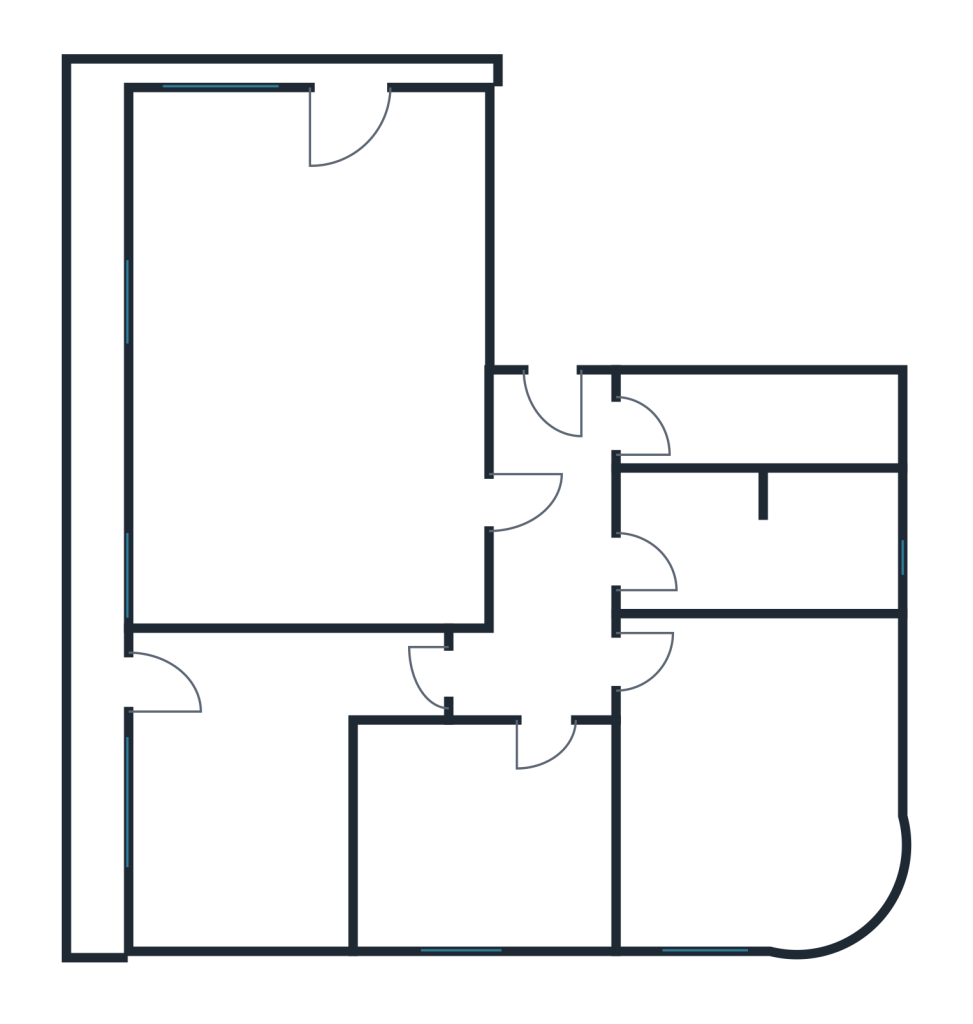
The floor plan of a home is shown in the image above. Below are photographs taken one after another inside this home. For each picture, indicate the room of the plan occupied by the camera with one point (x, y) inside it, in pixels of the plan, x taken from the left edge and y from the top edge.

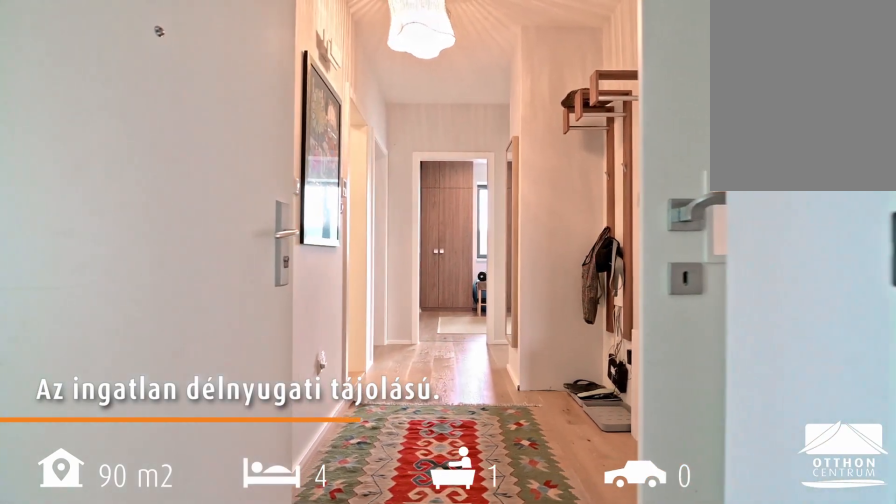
(563, 560)
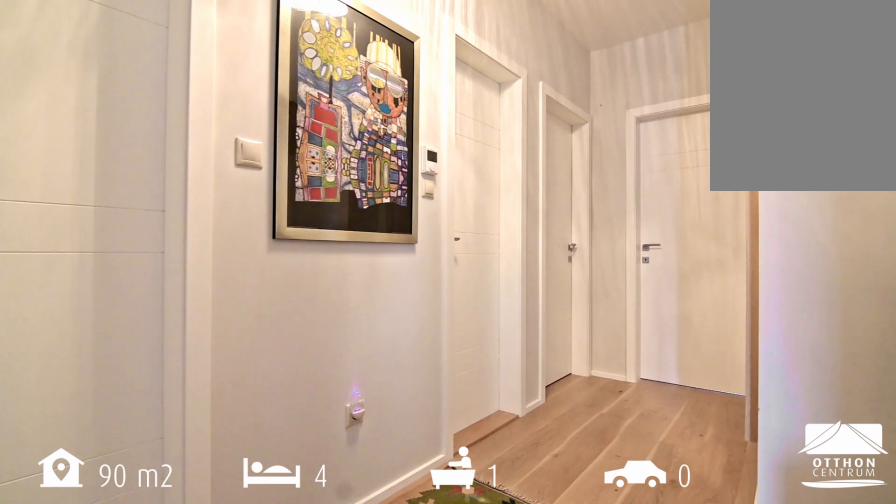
(562, 560)
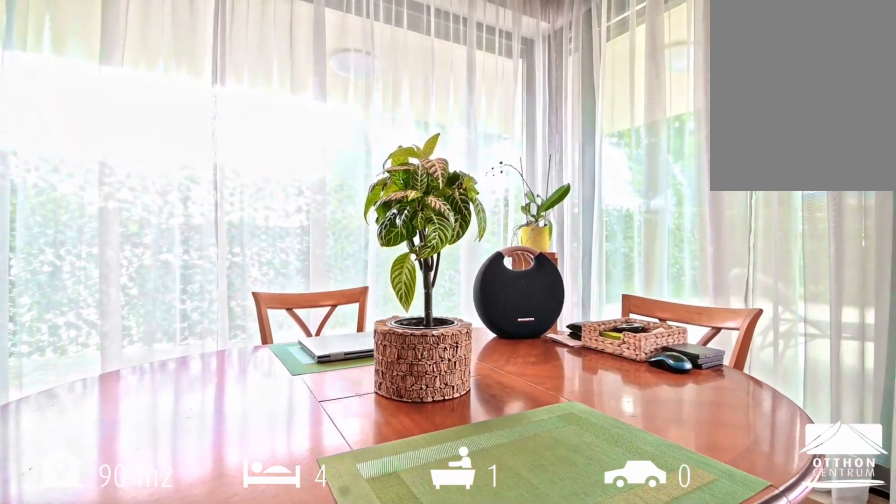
(298, 257)
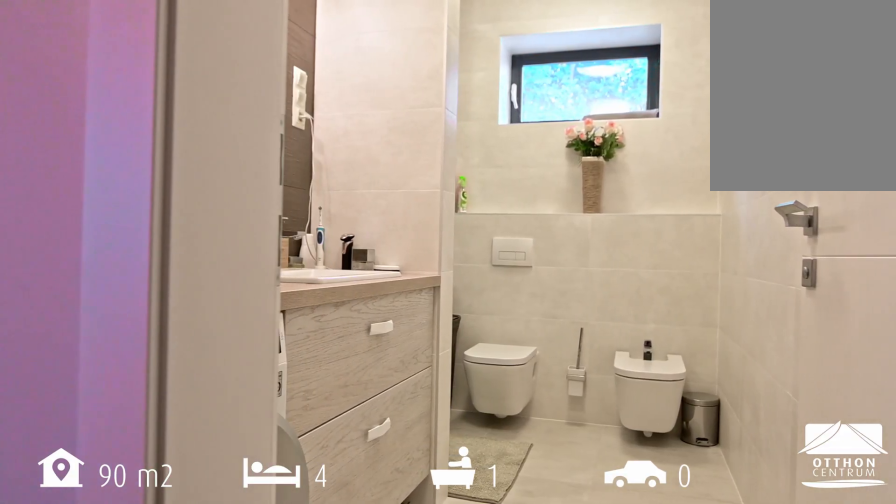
(759, 560)
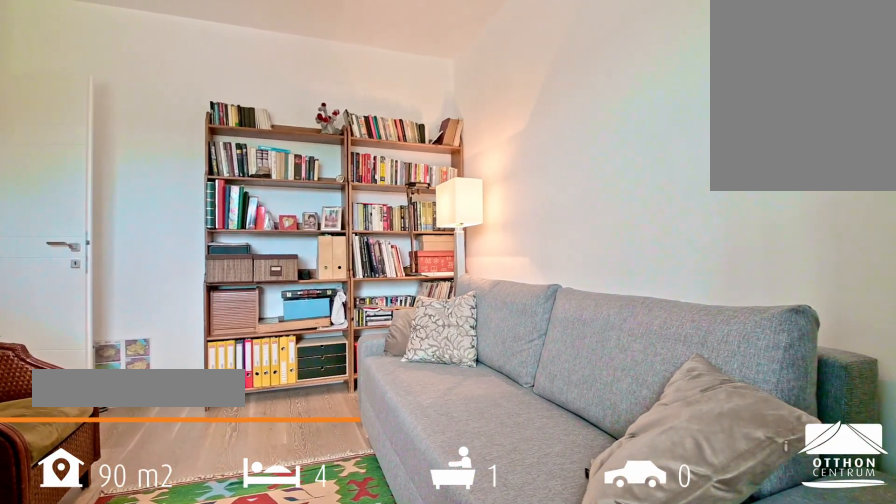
(758, 772)
